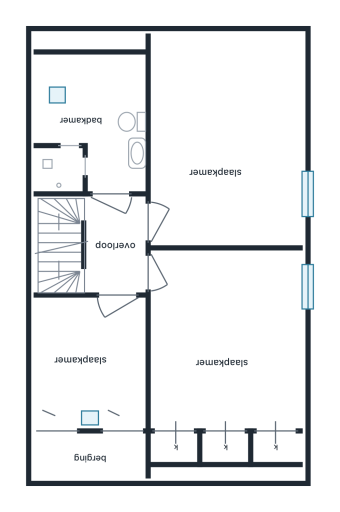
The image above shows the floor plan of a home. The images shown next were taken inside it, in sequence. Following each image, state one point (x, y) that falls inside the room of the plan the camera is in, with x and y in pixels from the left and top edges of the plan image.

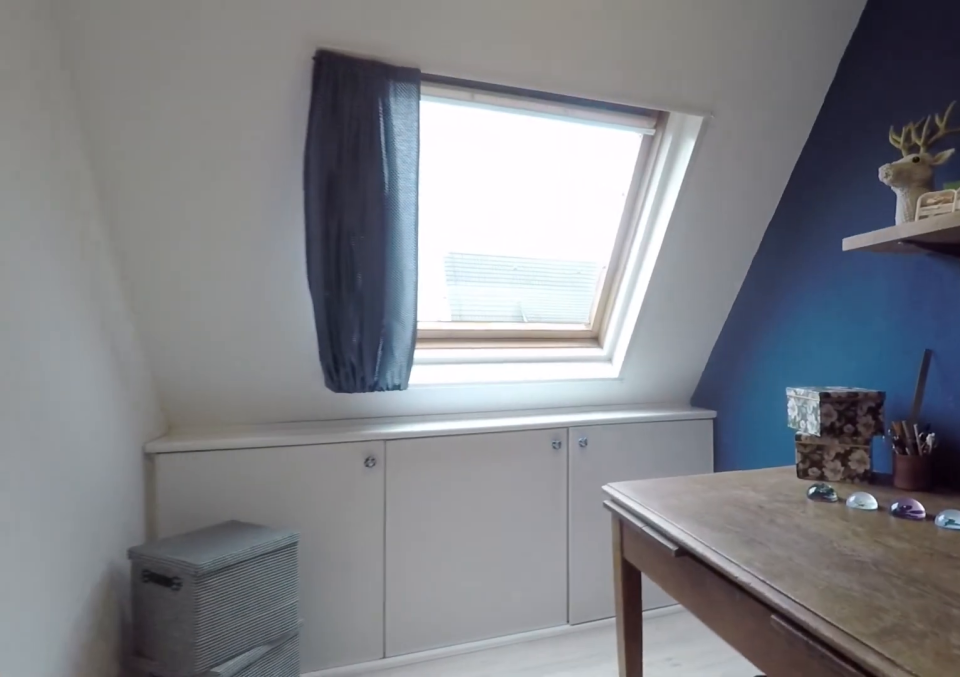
(90, 357)
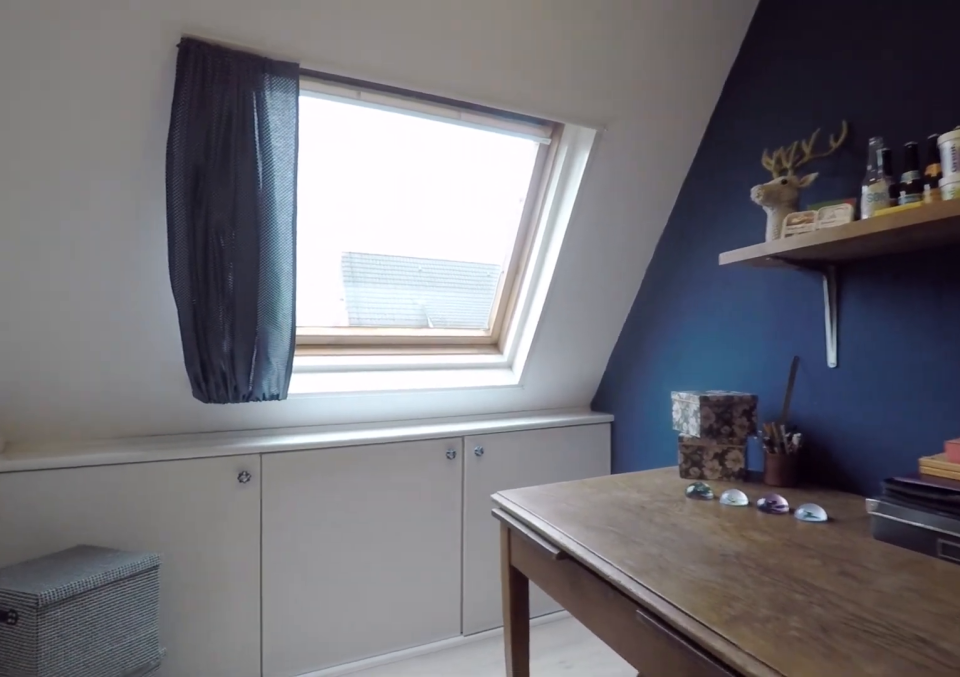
(90, 357)
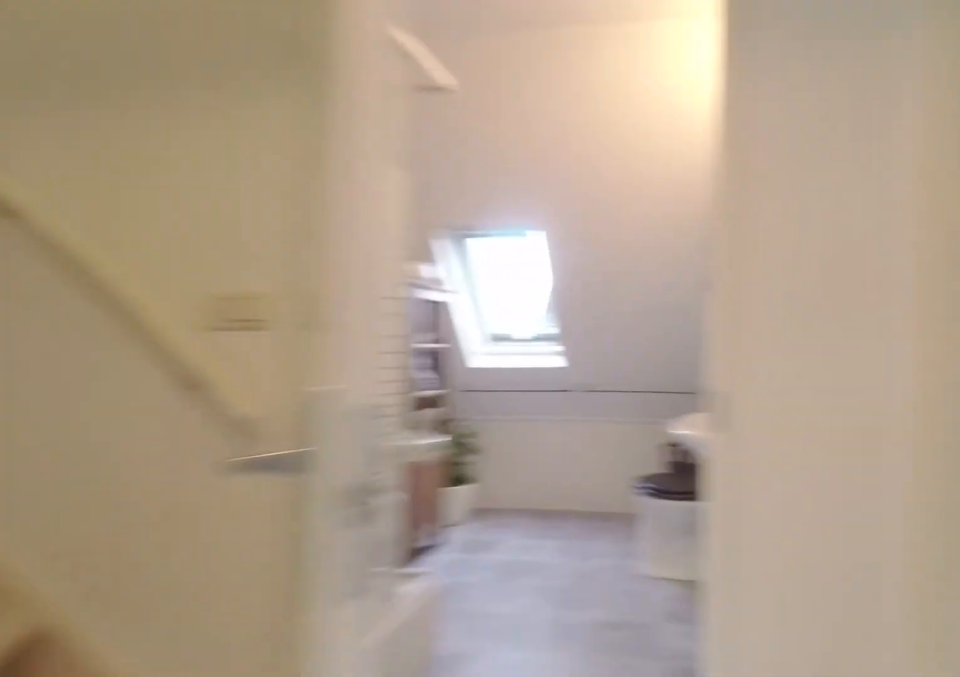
(115, 244)
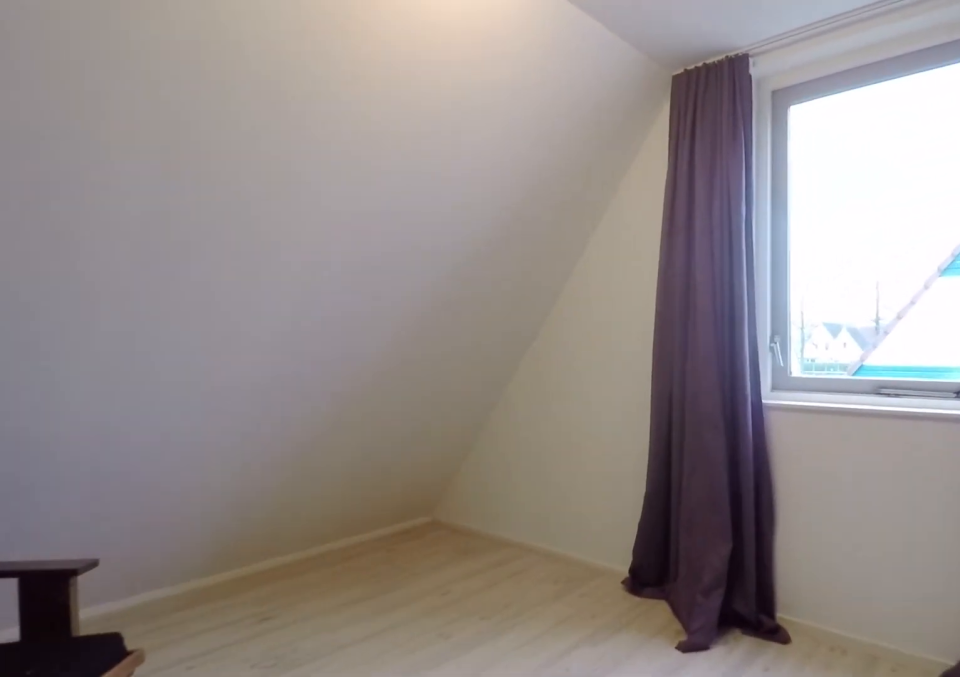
(225, 169)
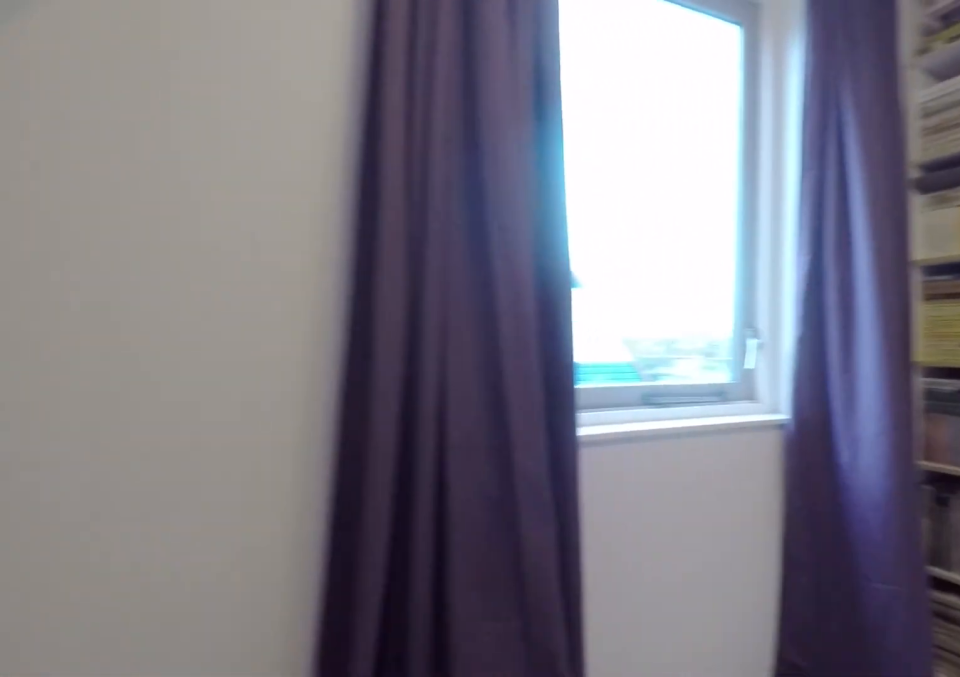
(225, 169)
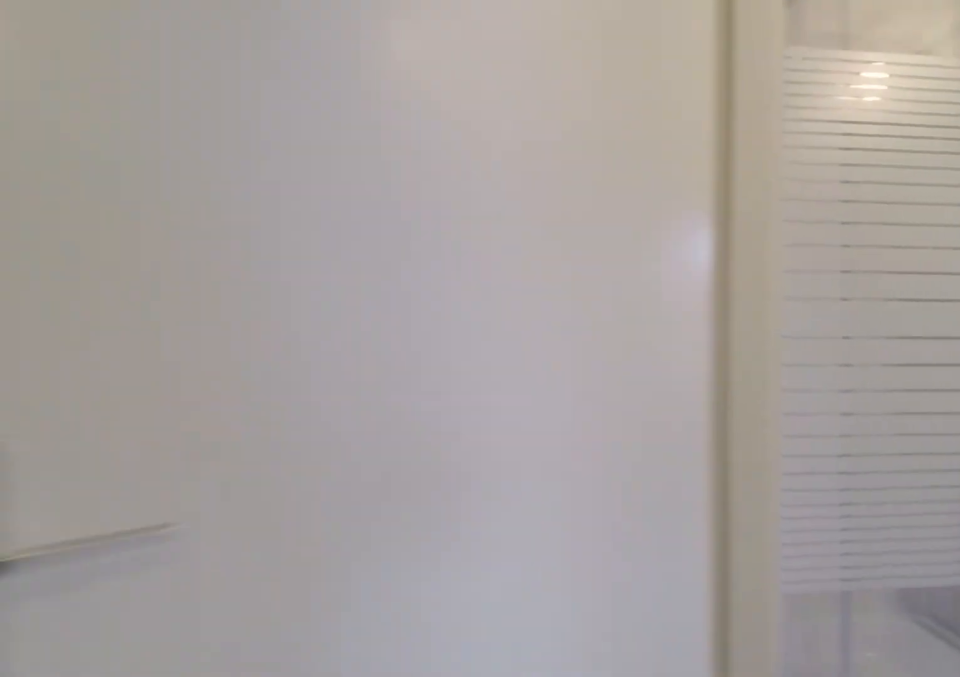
(115, 244)
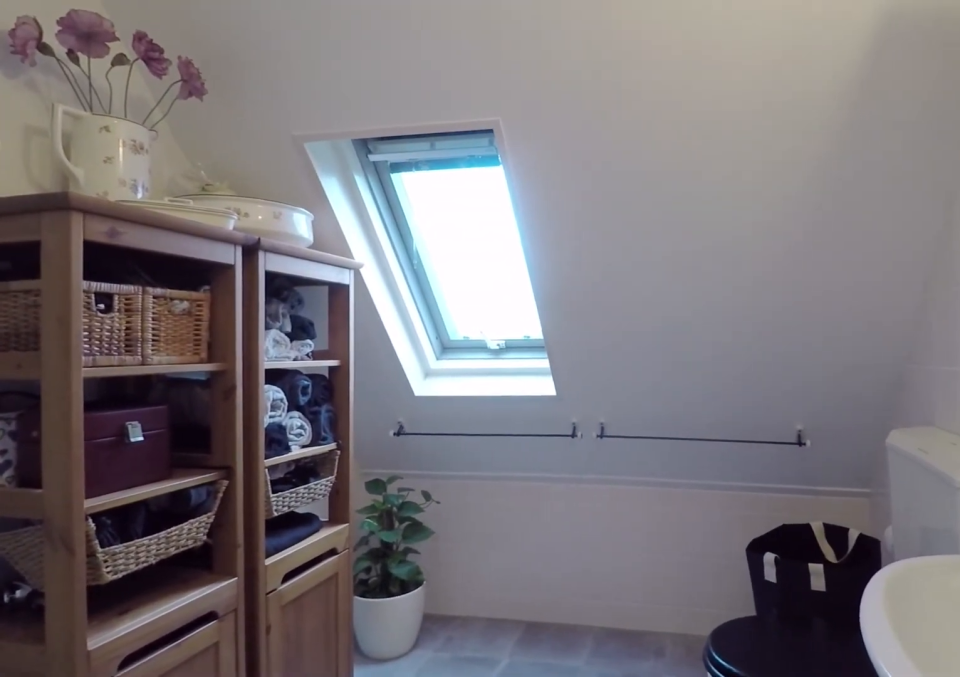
(91, 143)
